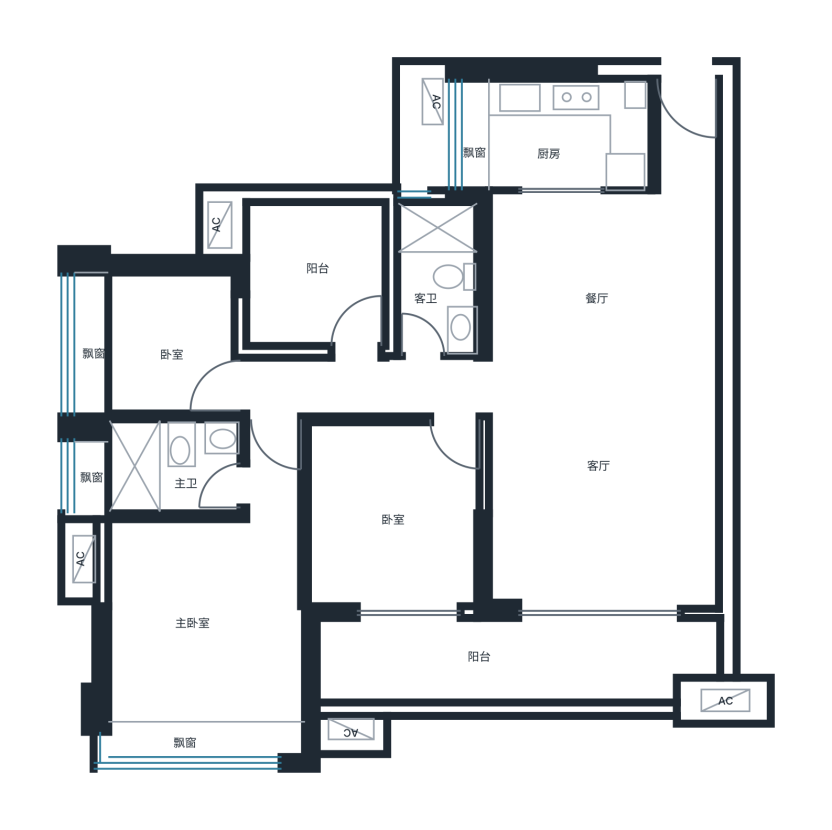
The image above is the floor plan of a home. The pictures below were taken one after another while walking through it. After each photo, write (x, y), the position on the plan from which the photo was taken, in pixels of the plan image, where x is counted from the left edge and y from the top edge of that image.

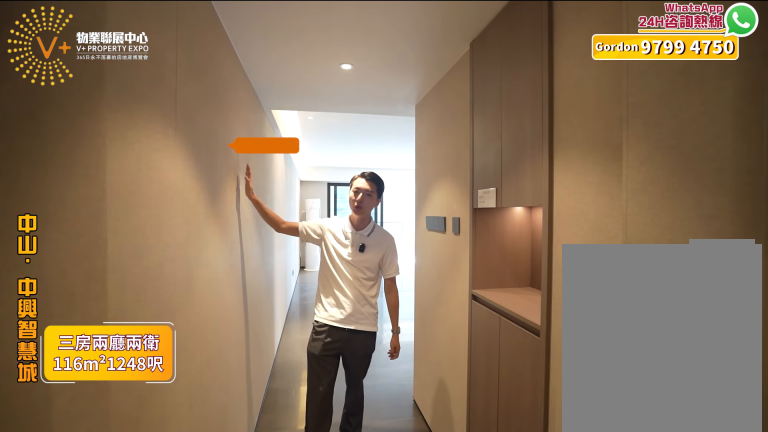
(669, 125)
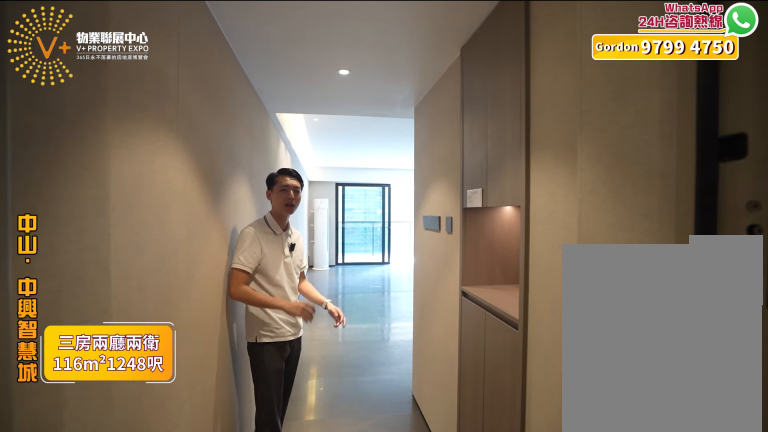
(673, 113)
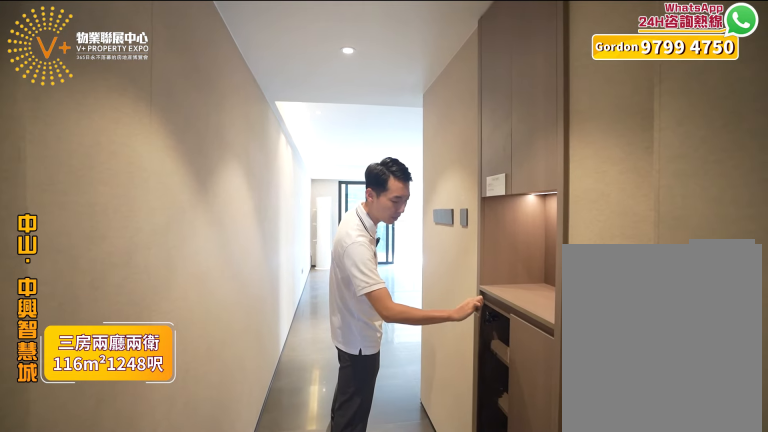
(668, 126)
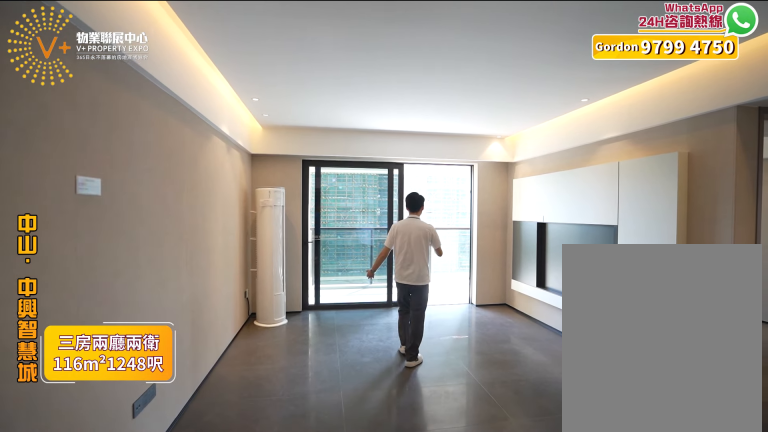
(659, 420)
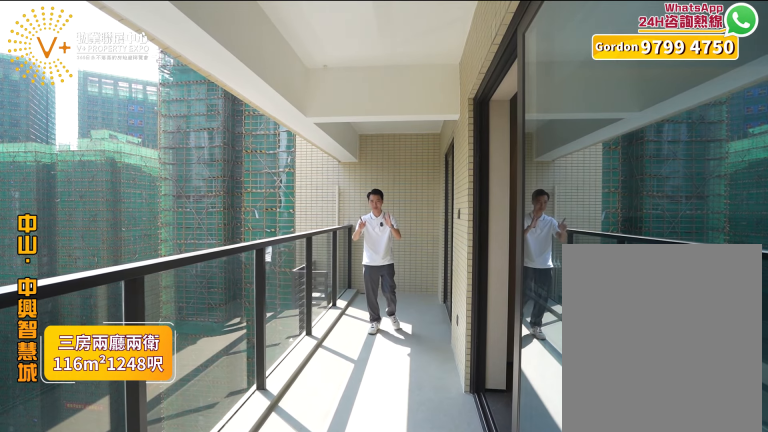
(588, 629)
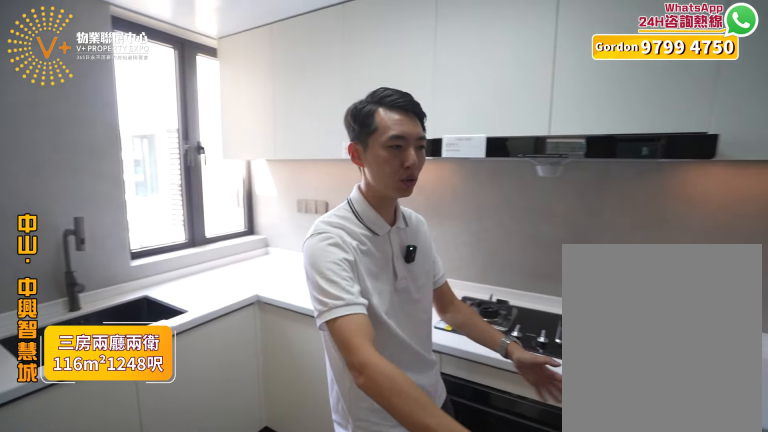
(564, 139)
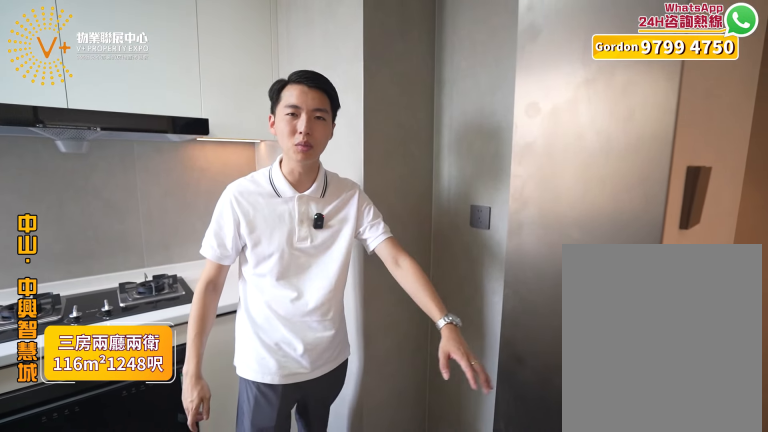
(568, 143)
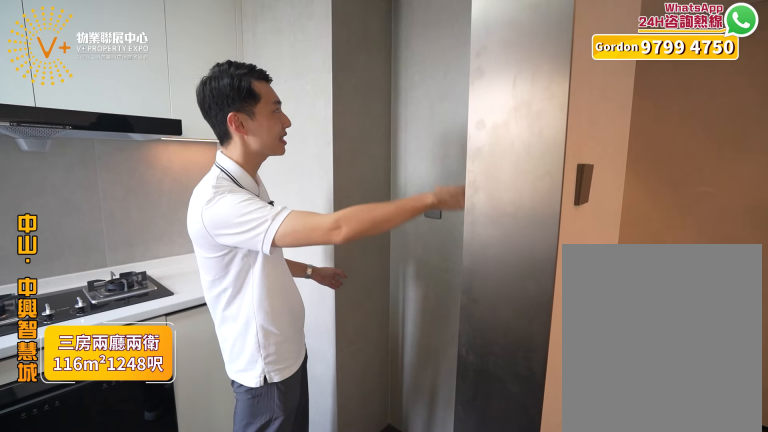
(557, 133)
